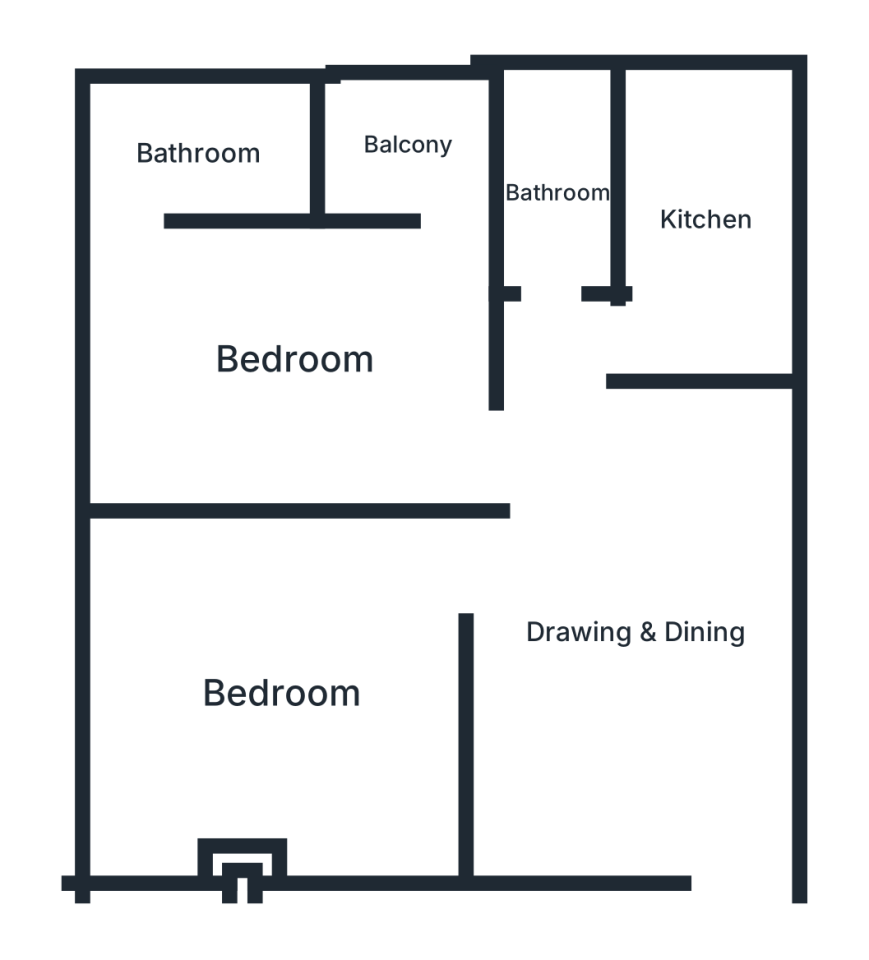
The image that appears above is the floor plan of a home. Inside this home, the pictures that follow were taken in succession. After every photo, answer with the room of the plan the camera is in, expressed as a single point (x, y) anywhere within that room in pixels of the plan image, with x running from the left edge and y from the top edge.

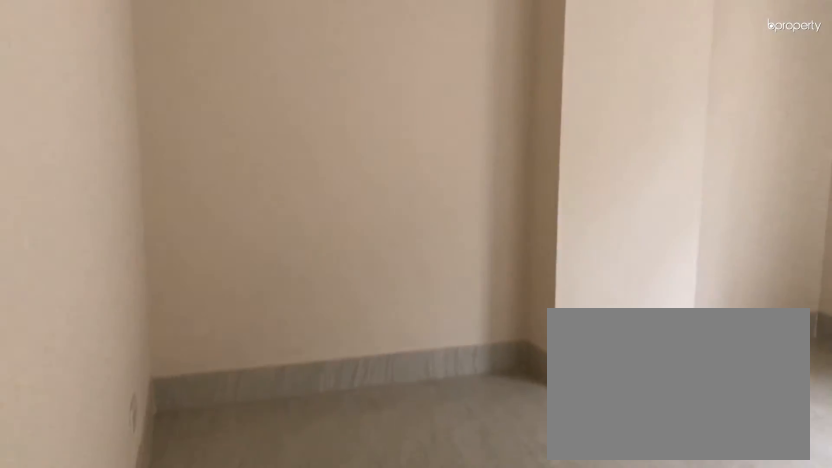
(279, 692)
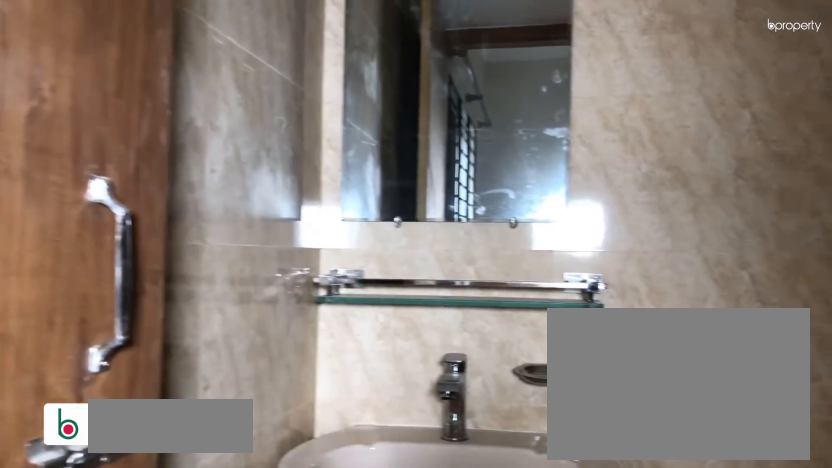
(196, 154)
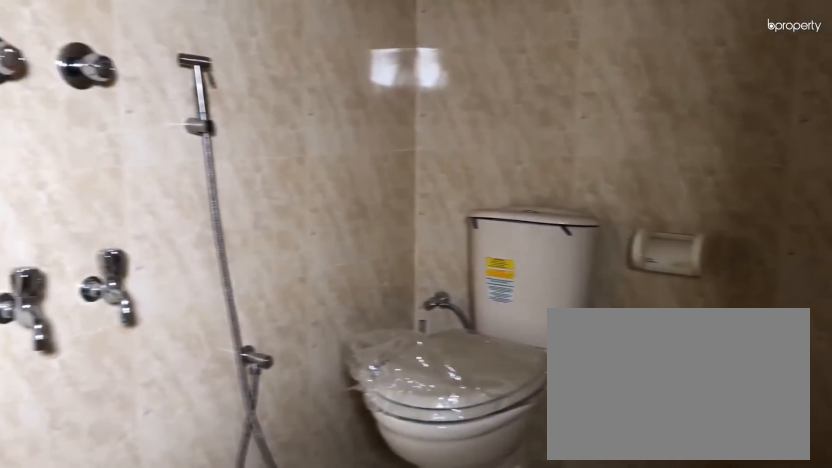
(196, 154)
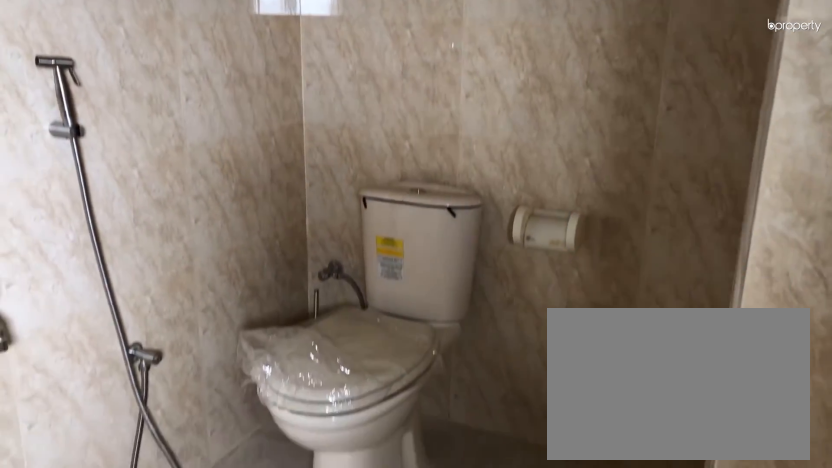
(196, 154)
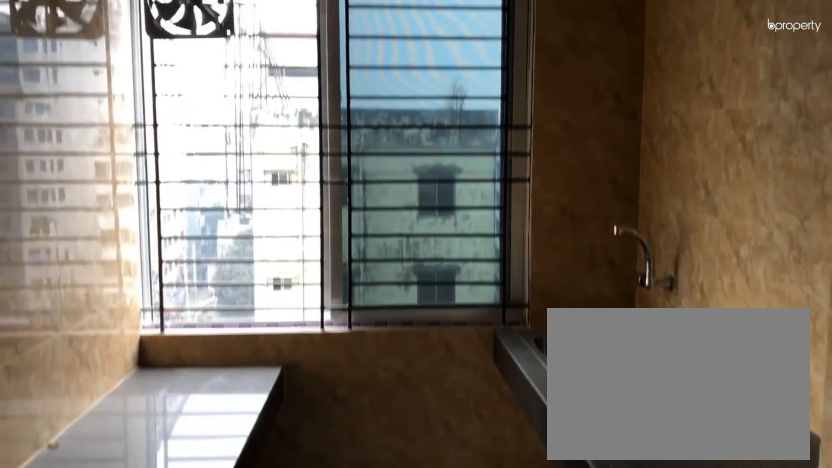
(704, 218)
